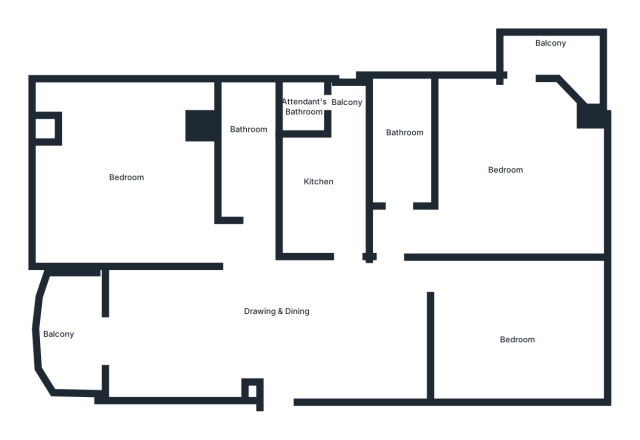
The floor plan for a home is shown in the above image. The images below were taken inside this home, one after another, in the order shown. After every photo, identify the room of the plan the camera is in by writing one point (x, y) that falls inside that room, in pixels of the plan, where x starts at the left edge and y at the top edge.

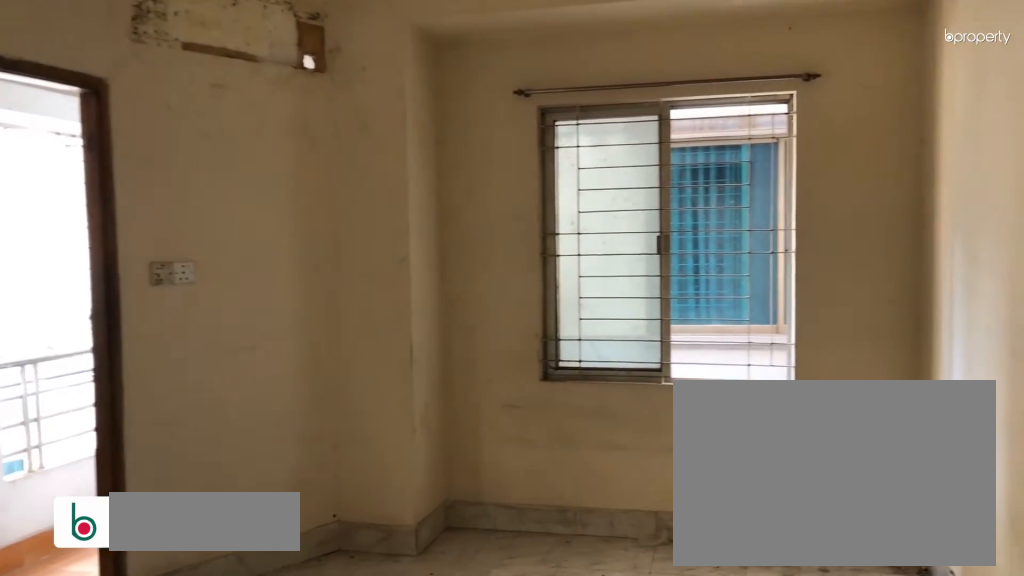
(510, 177)
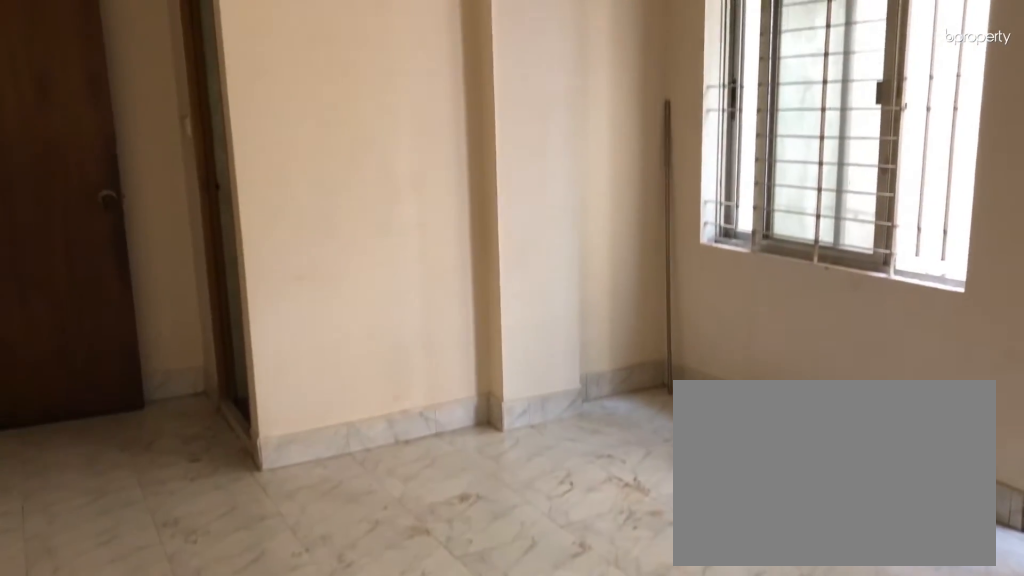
(510, 177)
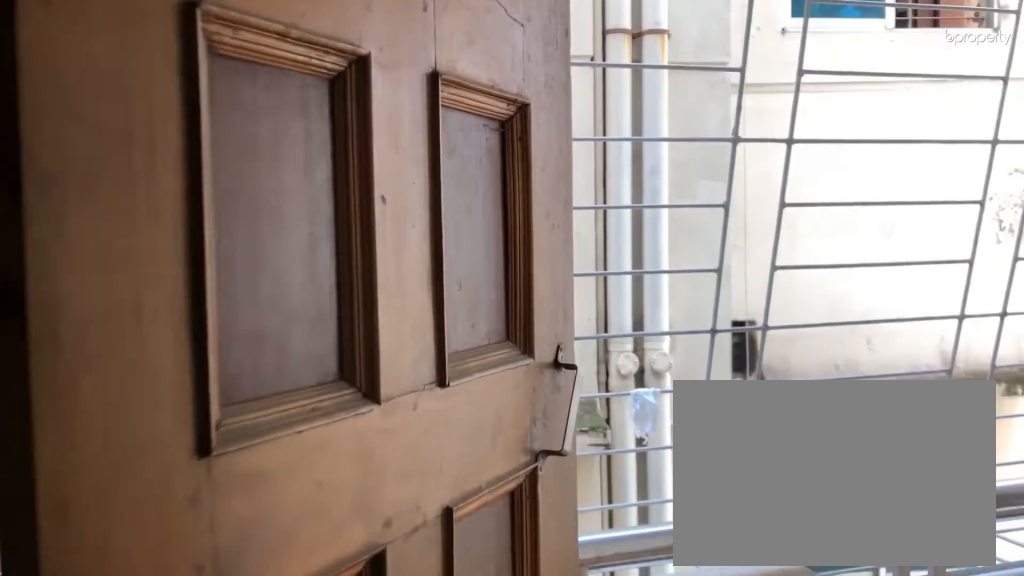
(529, 62)
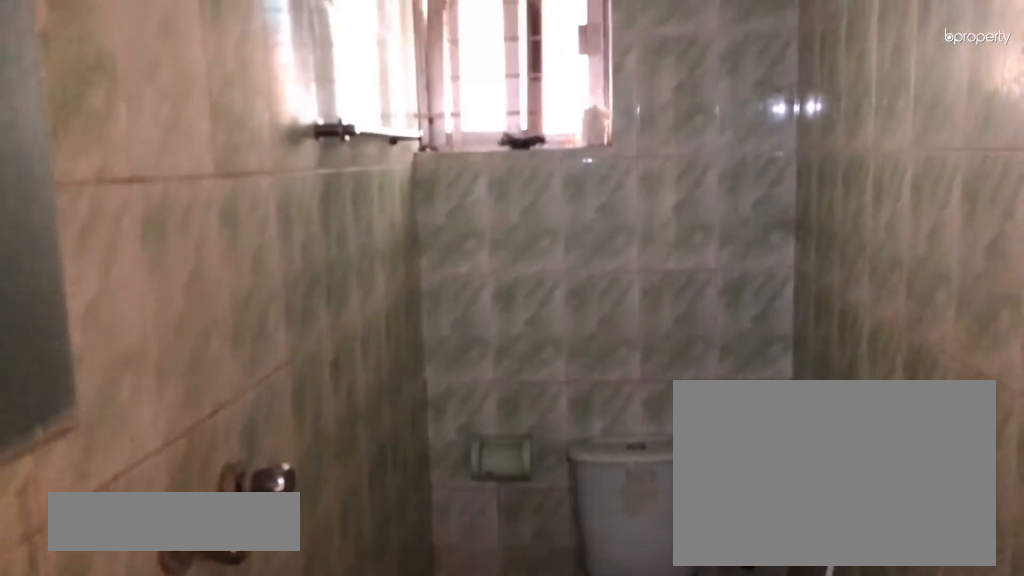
(400, 137)
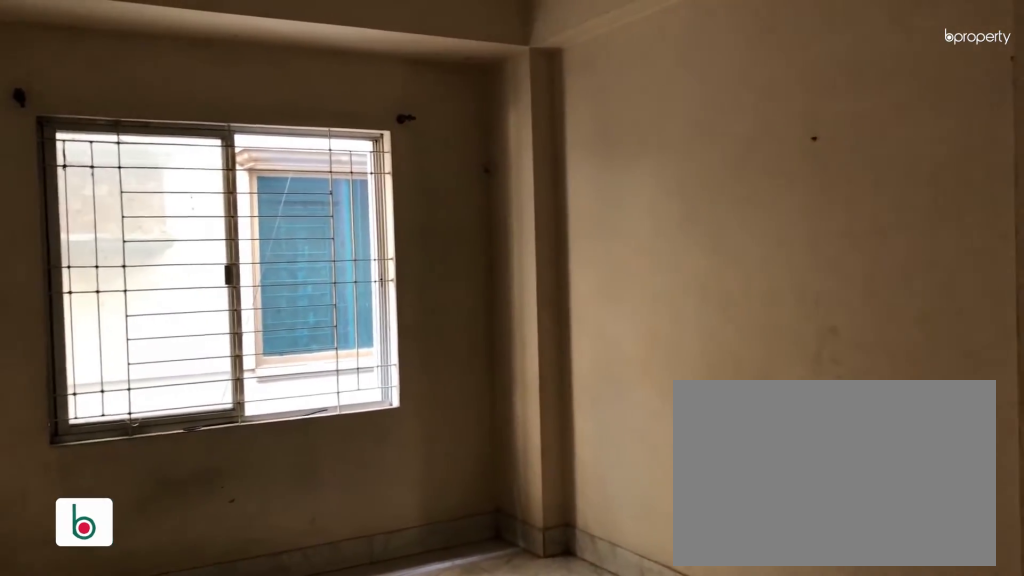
(520, 339)
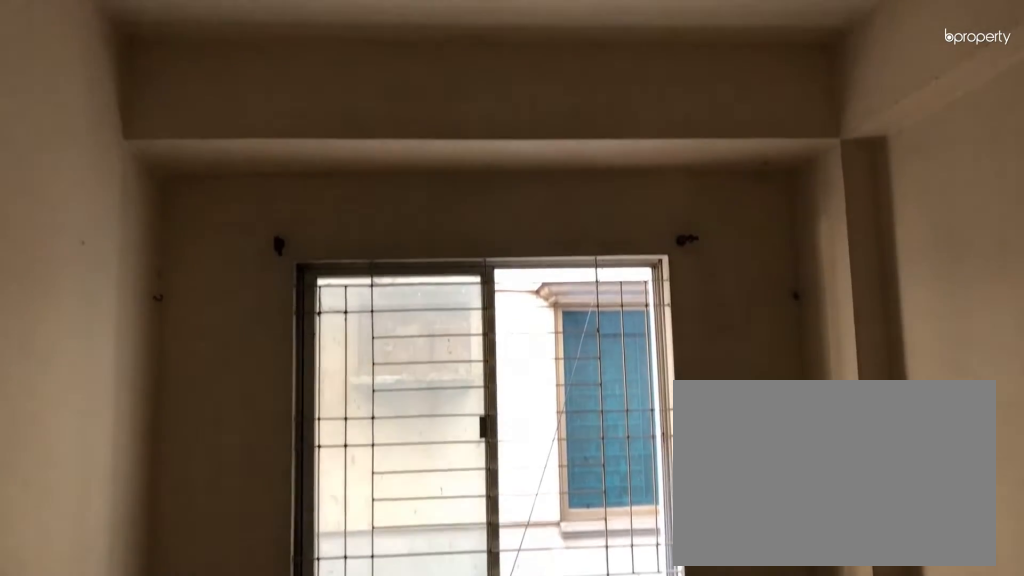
(520, 339)
